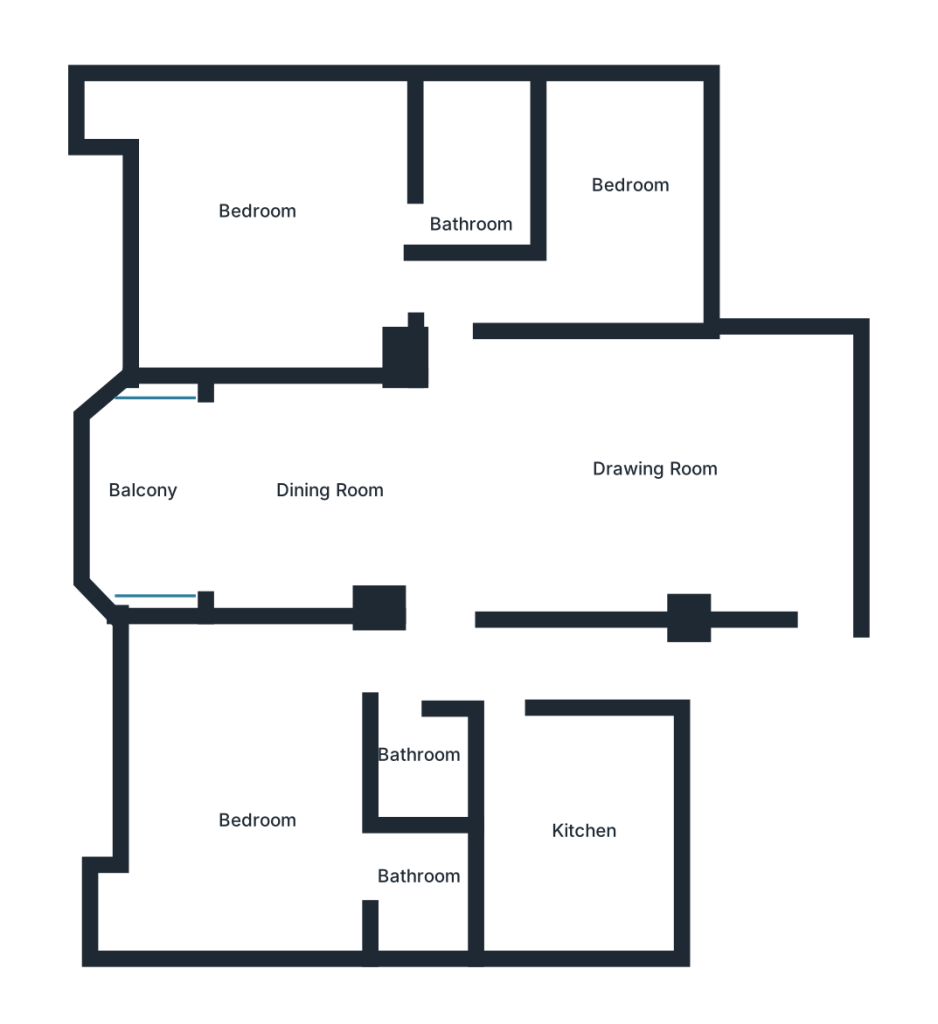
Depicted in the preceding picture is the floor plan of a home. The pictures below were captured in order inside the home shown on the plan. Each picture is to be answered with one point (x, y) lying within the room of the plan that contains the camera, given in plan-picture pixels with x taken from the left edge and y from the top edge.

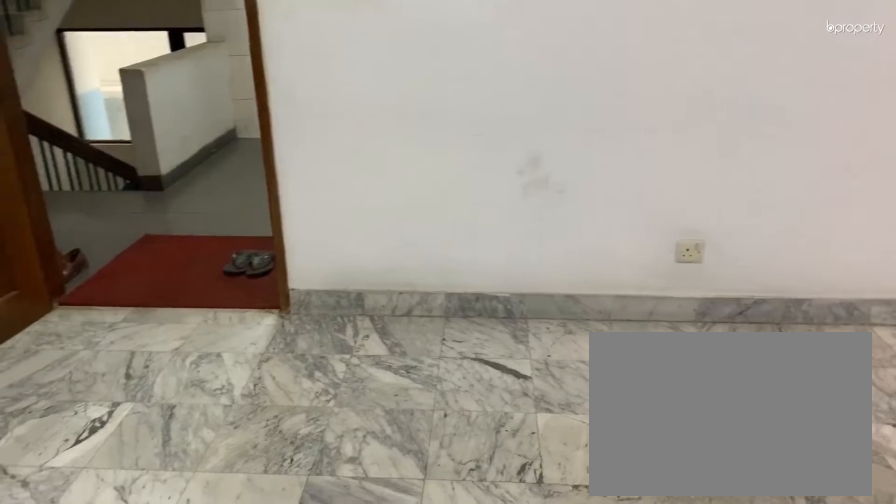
(623, 496)
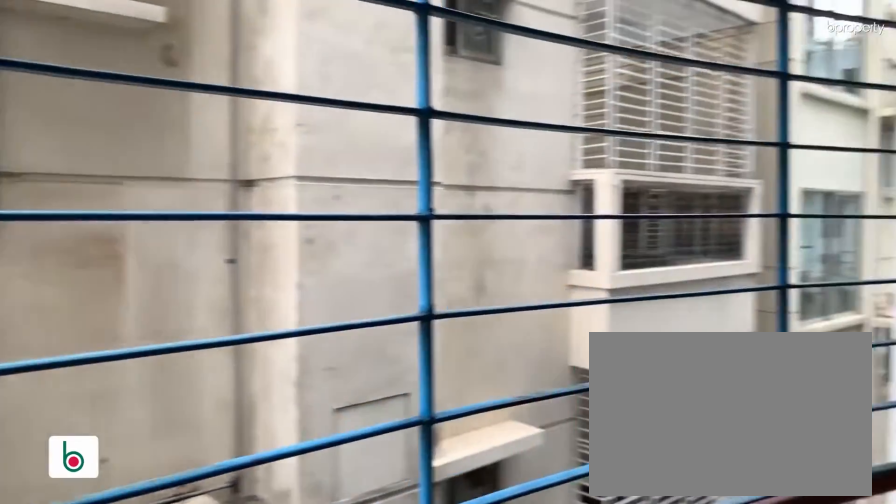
(142, 490)
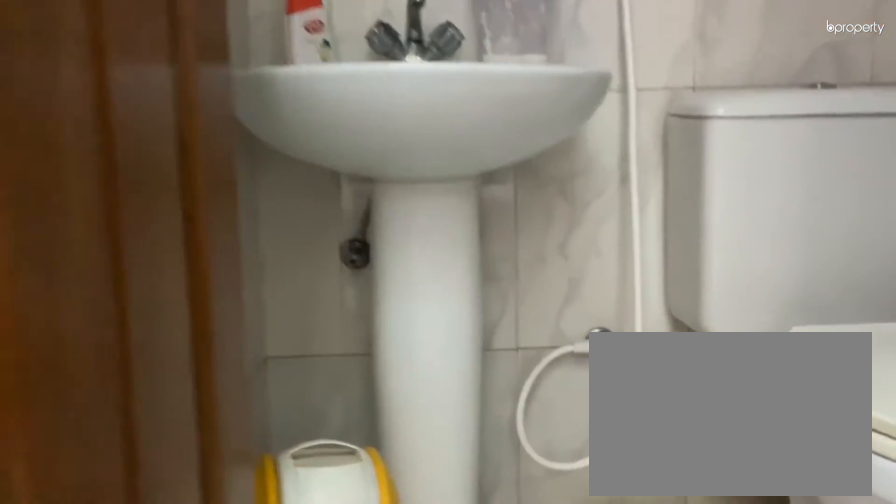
(425, 886)
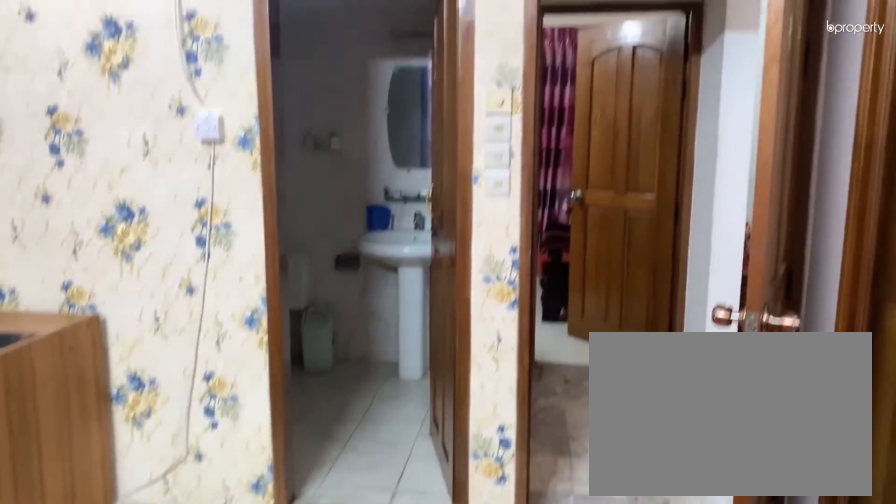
(307, 214)
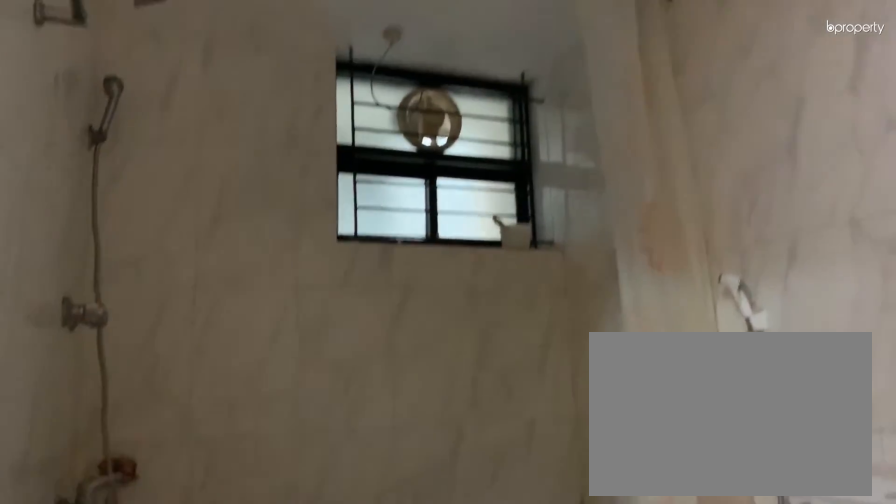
(480, 170)
